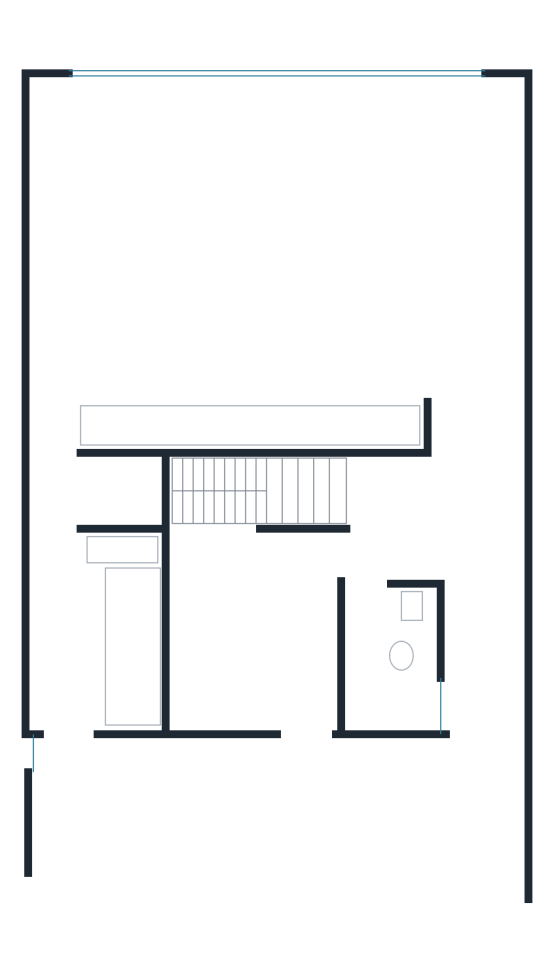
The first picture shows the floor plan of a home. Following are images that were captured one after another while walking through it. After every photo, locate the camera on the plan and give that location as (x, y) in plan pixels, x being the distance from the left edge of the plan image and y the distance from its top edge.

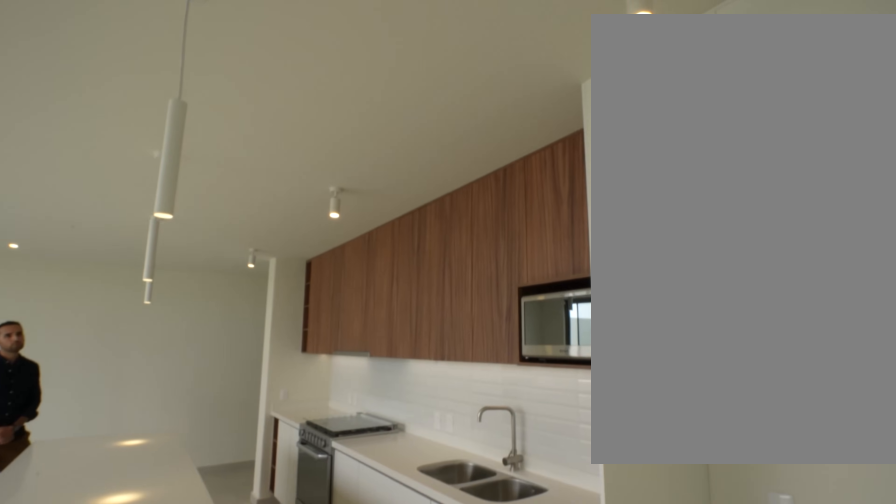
(74, 214)
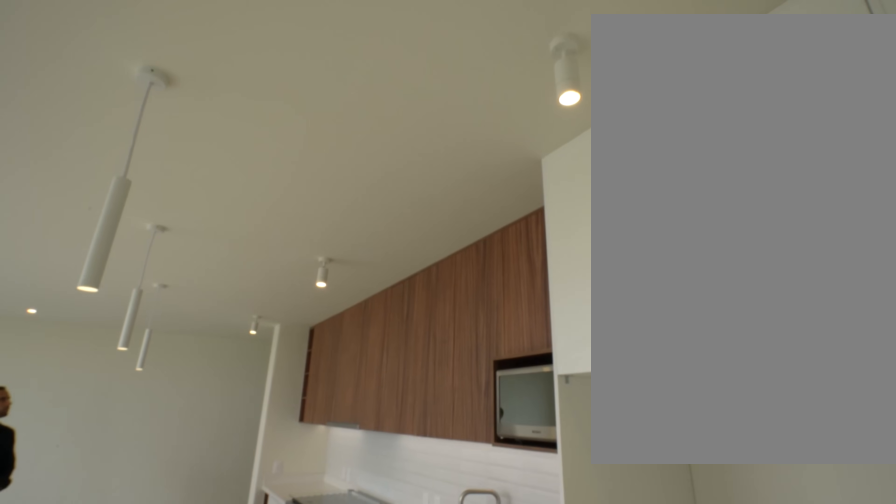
(69, 257)
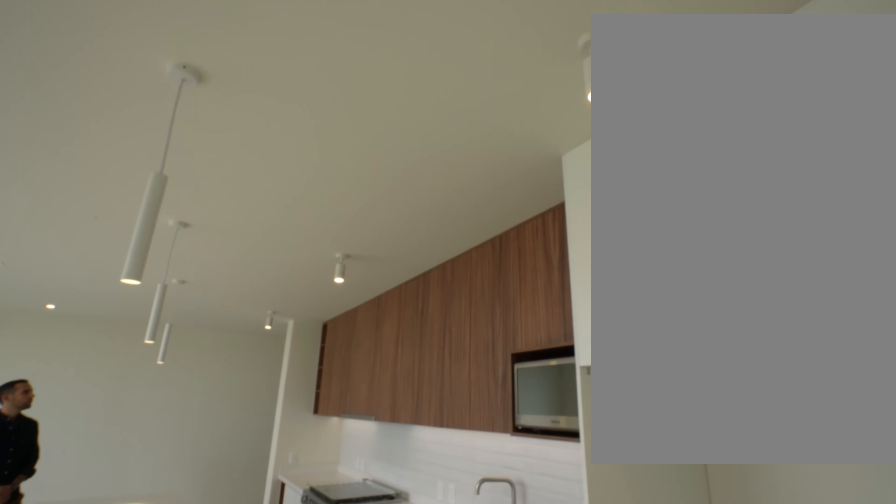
(68, 260)
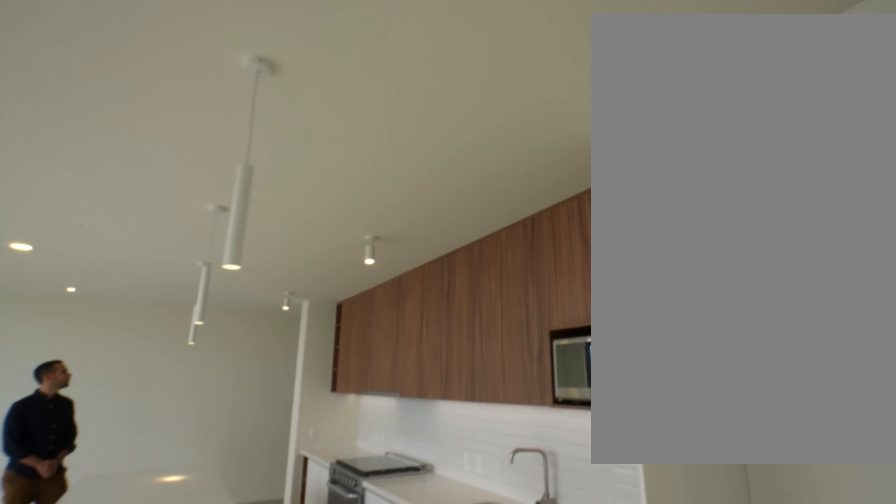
(68, 267)
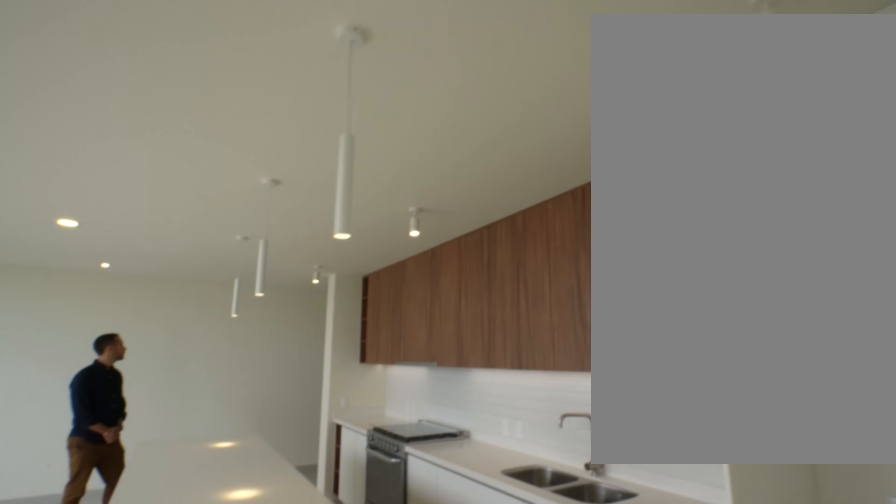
(69, 267)
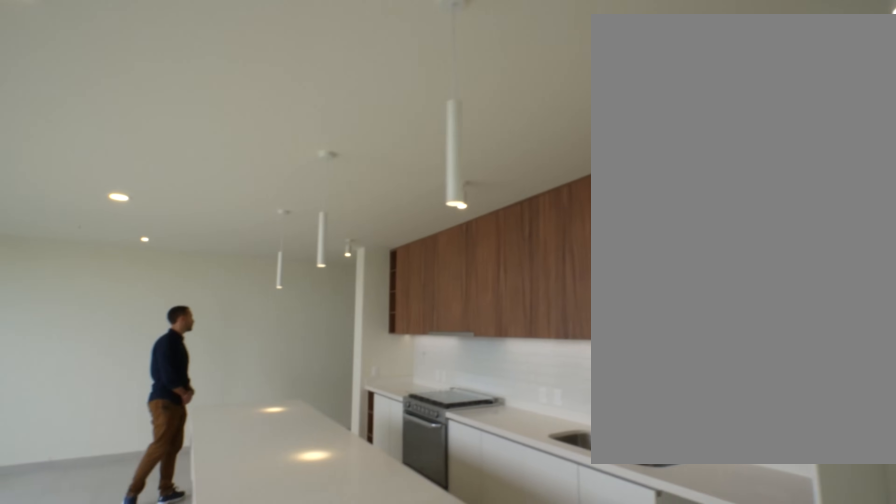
(69, 268)
